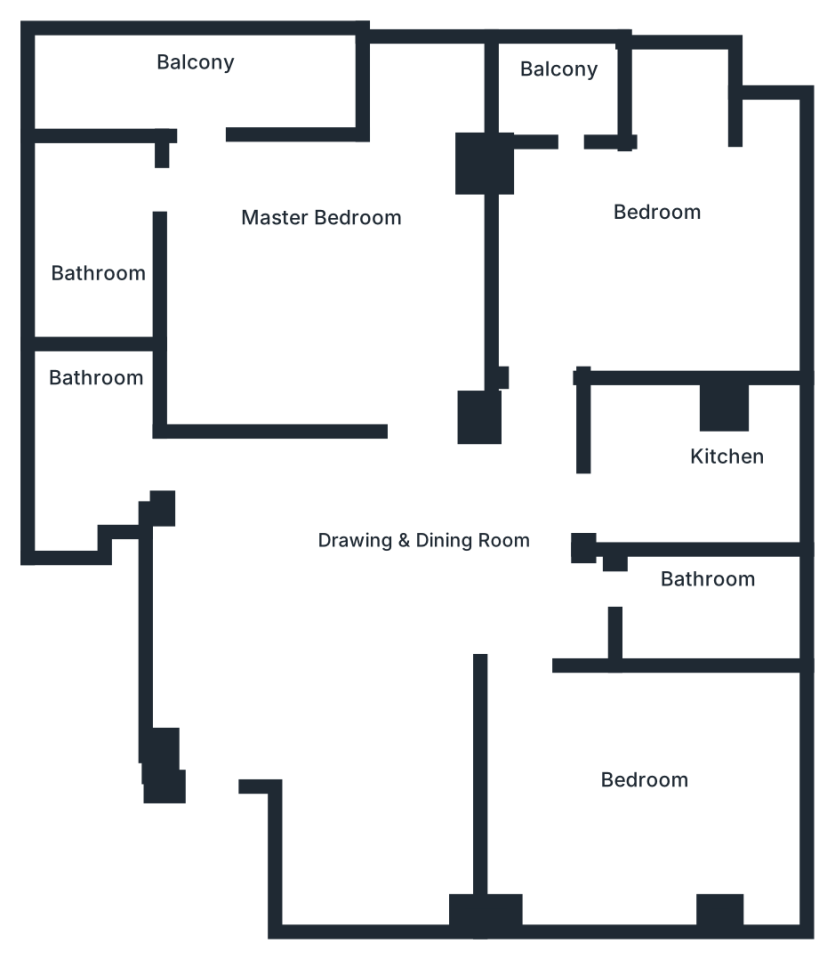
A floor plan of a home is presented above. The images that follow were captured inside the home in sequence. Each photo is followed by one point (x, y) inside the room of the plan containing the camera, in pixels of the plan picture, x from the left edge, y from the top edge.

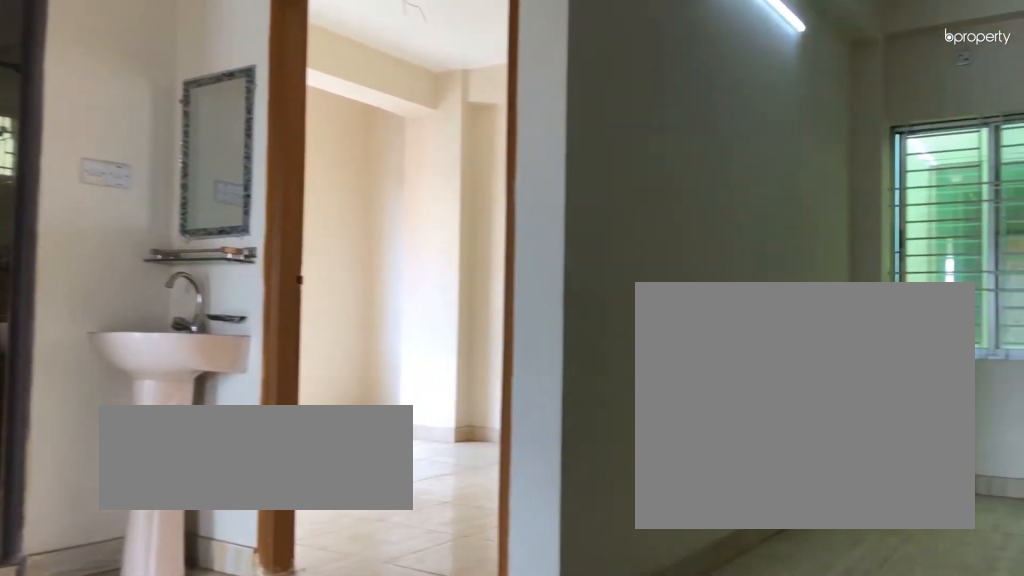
(430, 552)
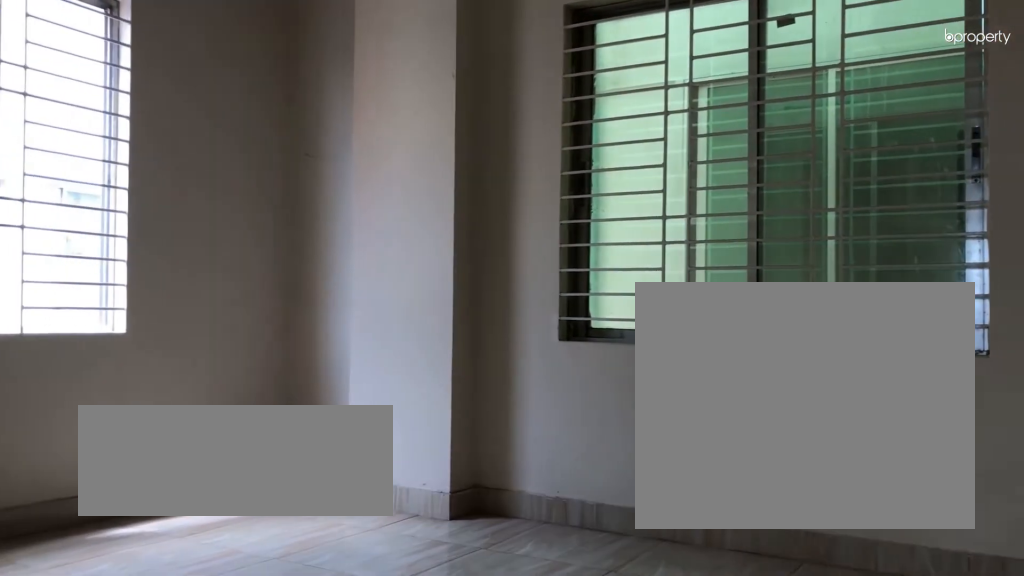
(652, 771)
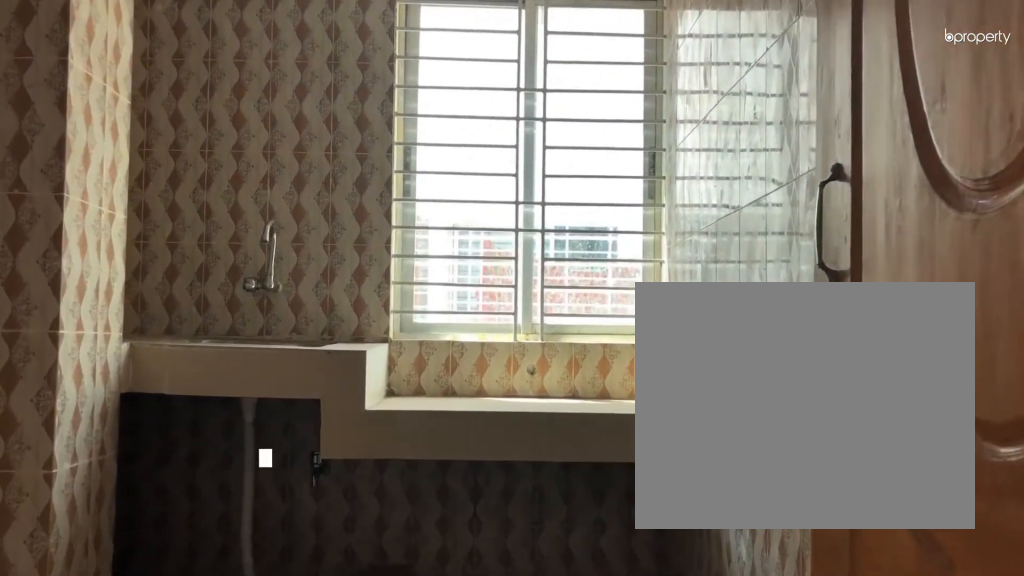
(719, 482)
